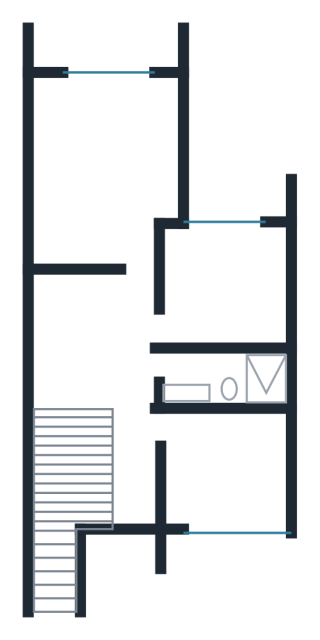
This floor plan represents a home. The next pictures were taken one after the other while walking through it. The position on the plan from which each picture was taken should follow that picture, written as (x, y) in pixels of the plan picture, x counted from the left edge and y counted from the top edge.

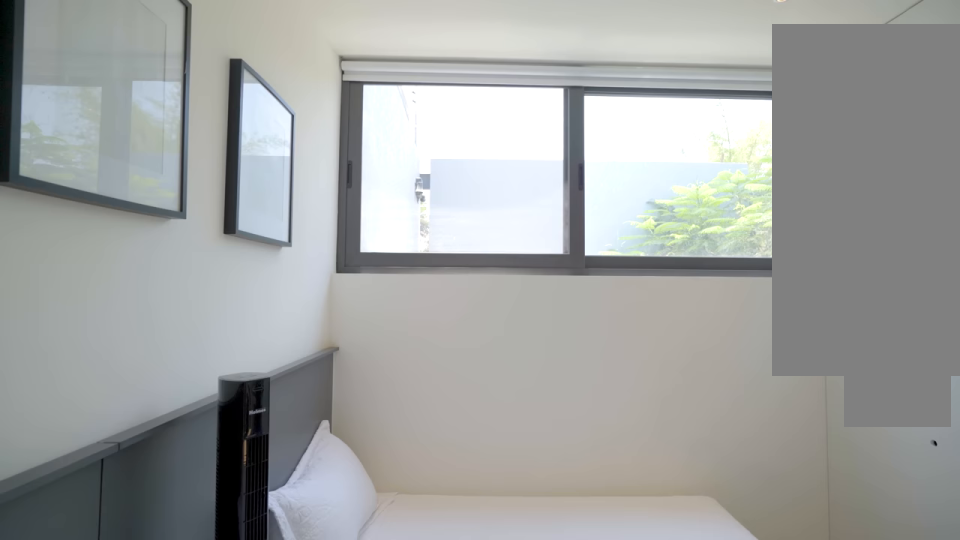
(192, 484)
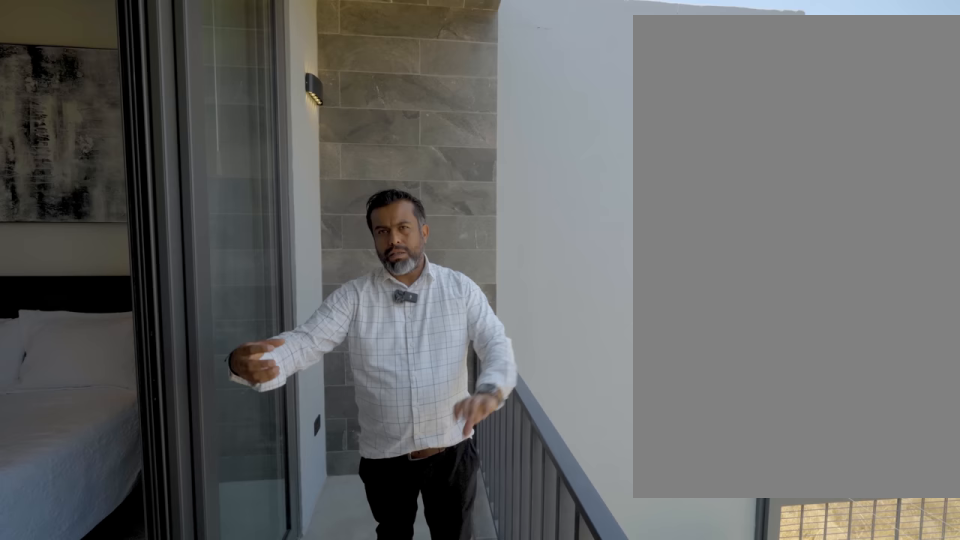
(120, 54)
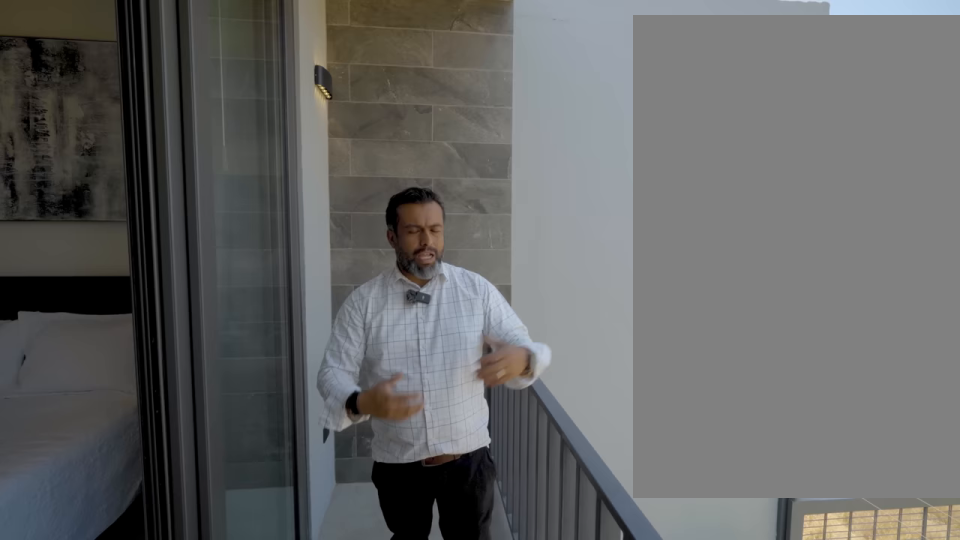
(120, 54)
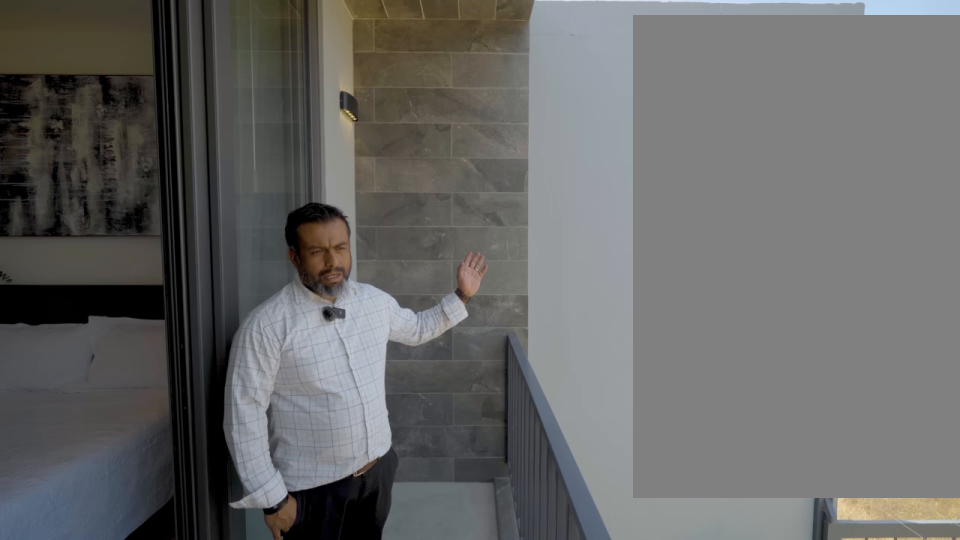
(121, 54)
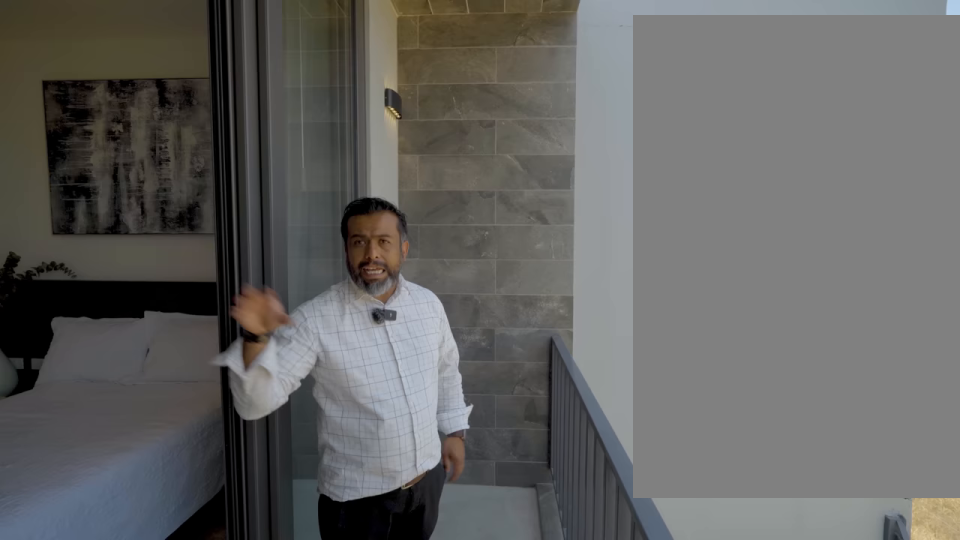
(121, 53)
